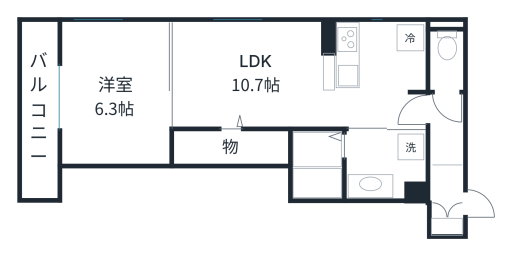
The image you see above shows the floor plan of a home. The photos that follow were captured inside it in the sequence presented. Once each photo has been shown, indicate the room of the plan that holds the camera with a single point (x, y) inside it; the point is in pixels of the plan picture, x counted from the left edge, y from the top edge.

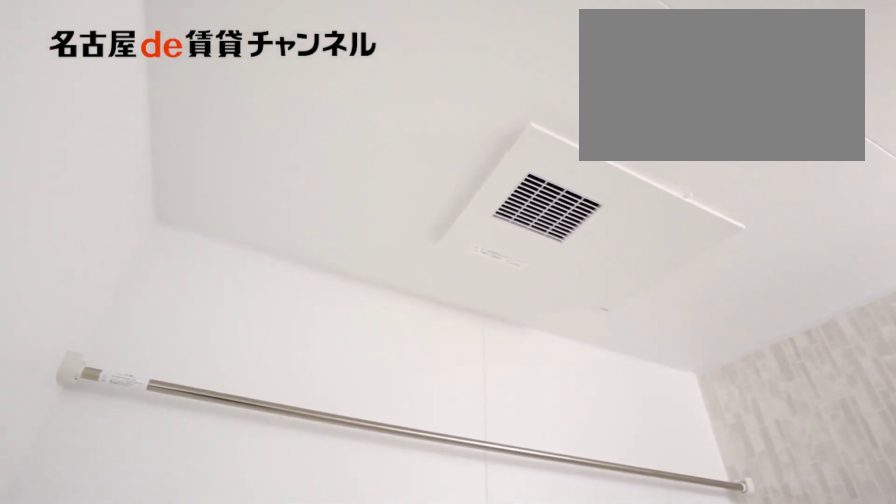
(317, 167)
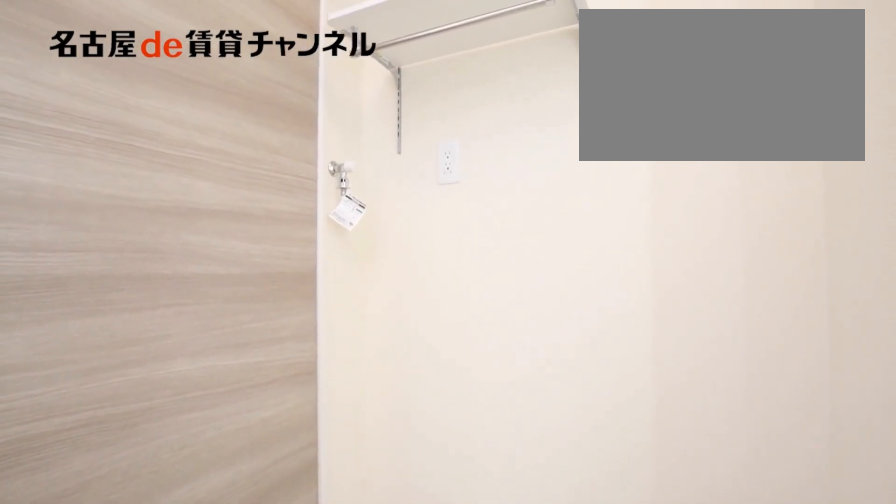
(386, 166)
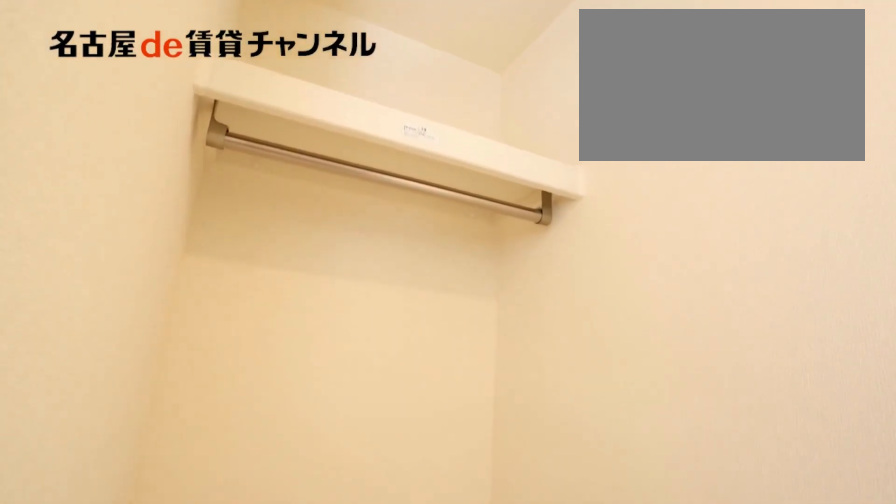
(230, 148)
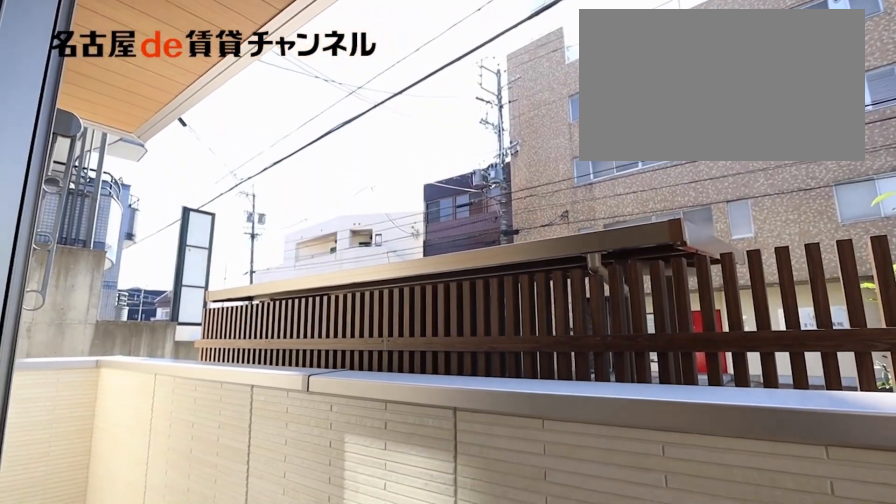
(39, 110)
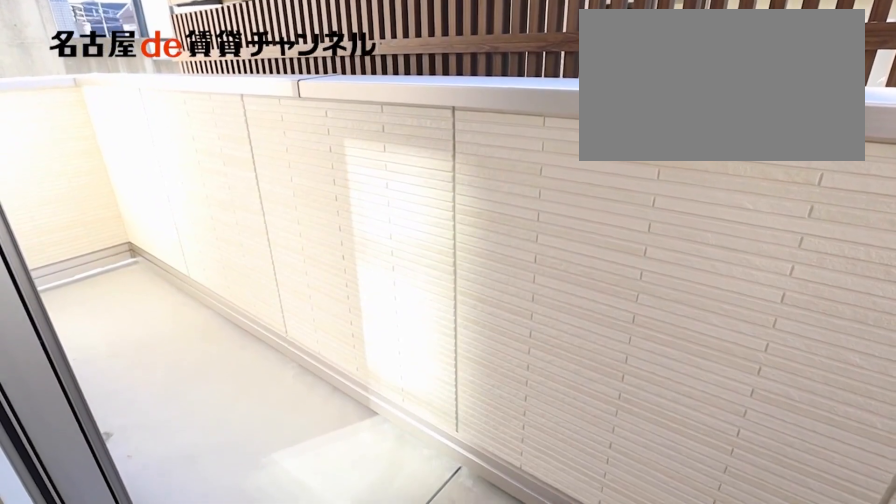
(39, 110)
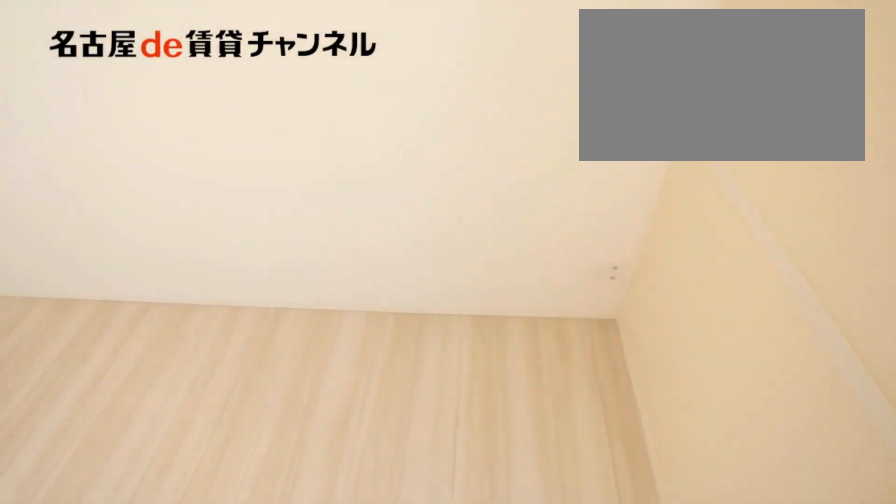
(117, 93)
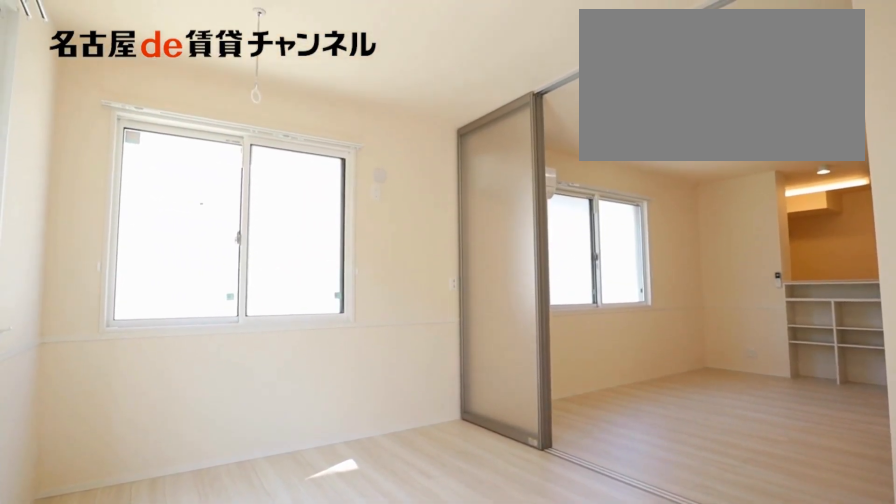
(117, 93)
